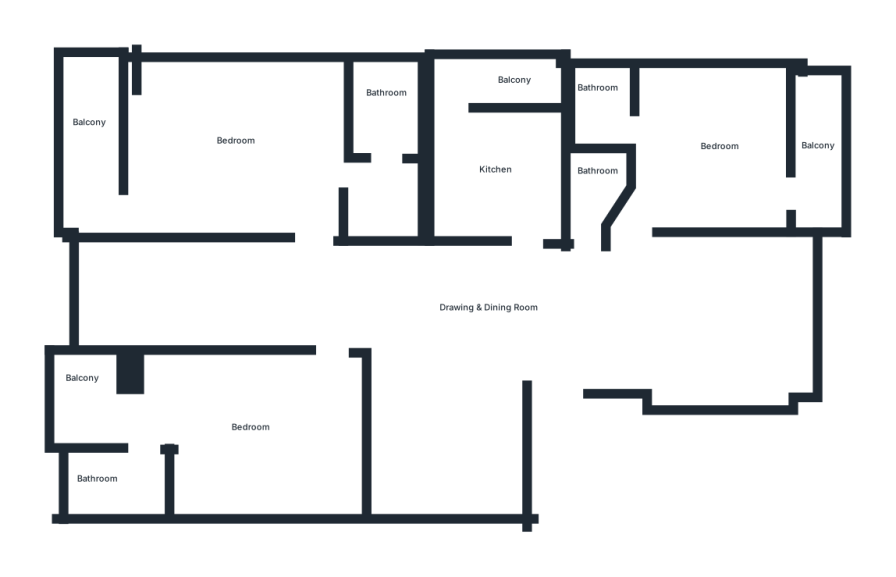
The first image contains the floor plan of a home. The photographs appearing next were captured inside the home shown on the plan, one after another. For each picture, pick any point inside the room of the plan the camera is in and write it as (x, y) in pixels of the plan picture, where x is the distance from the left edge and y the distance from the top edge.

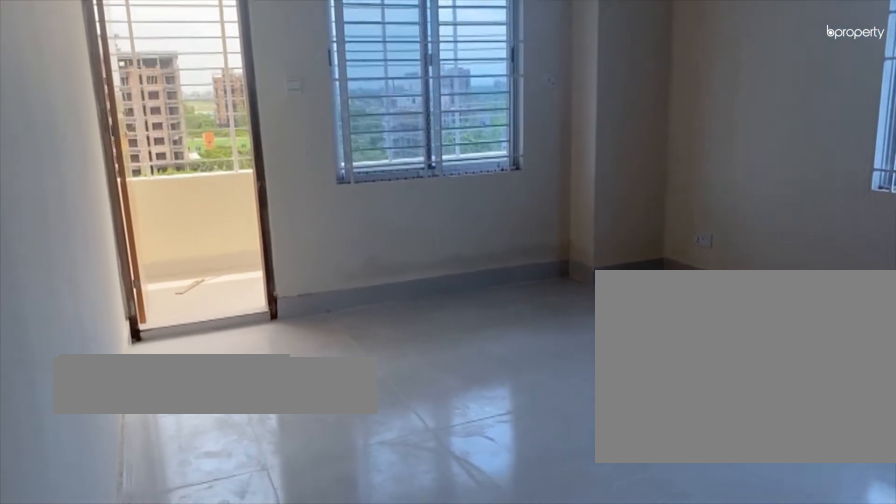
(237, 154)
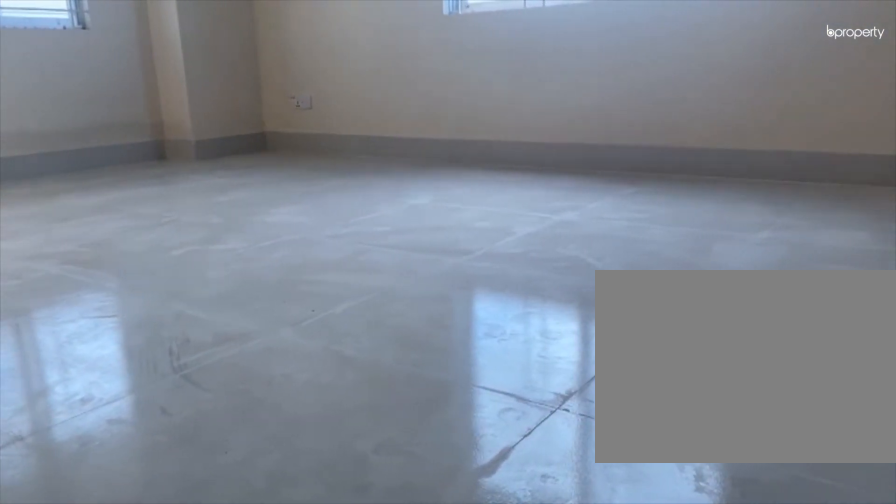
(237, 154)
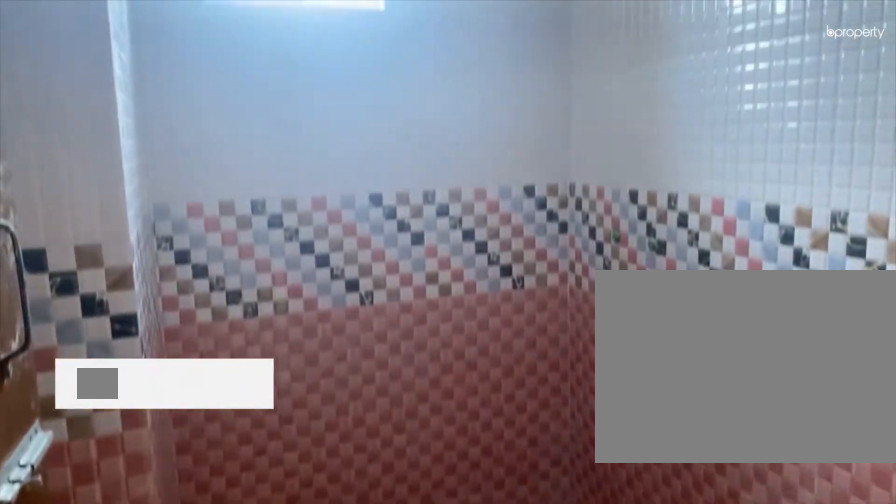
(385, 95)
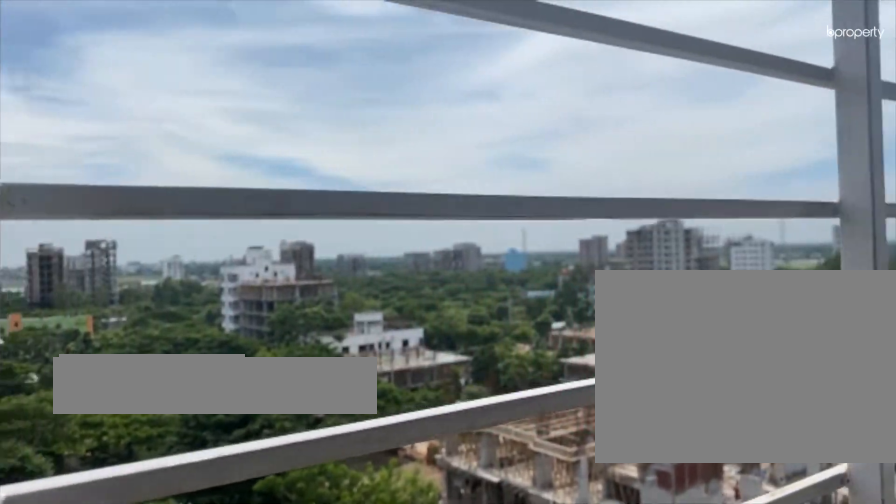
(101, 126)
